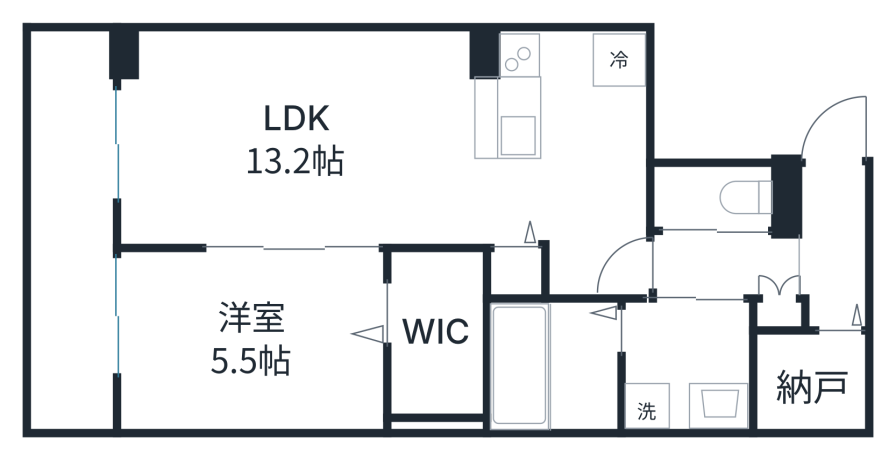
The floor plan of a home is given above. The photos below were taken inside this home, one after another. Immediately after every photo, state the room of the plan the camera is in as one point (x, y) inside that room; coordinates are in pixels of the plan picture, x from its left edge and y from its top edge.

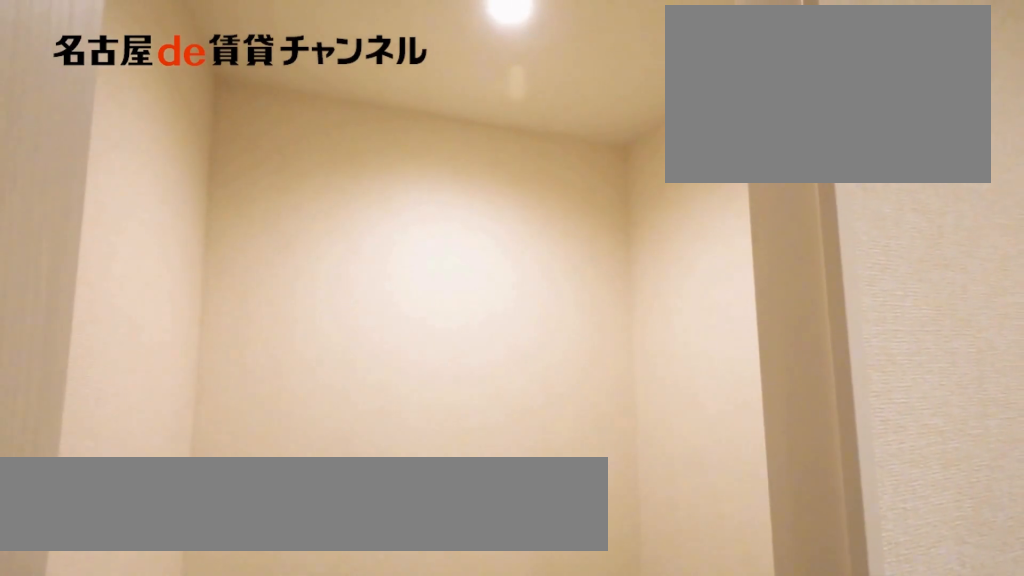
(808, 379)
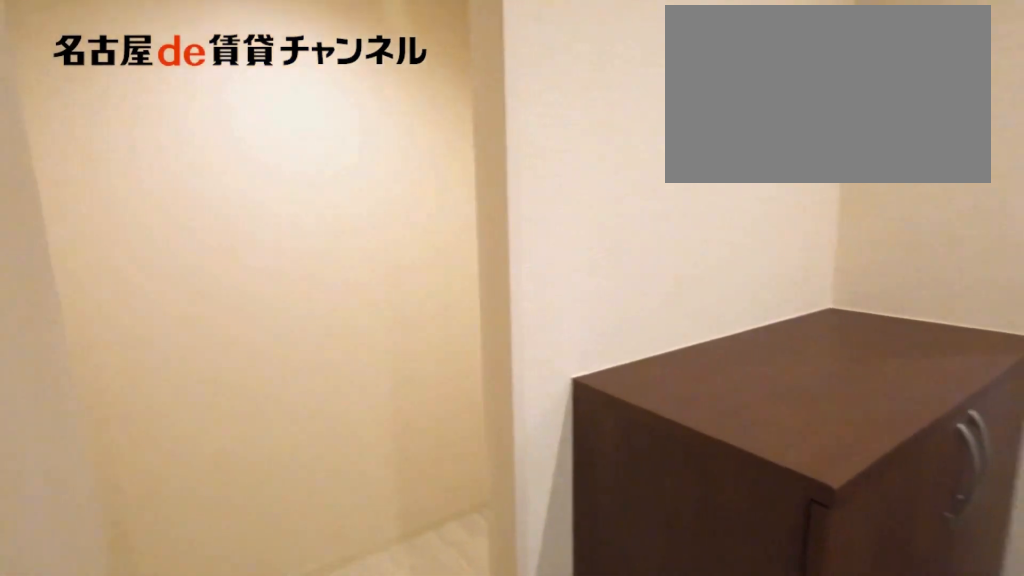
(808, 379)
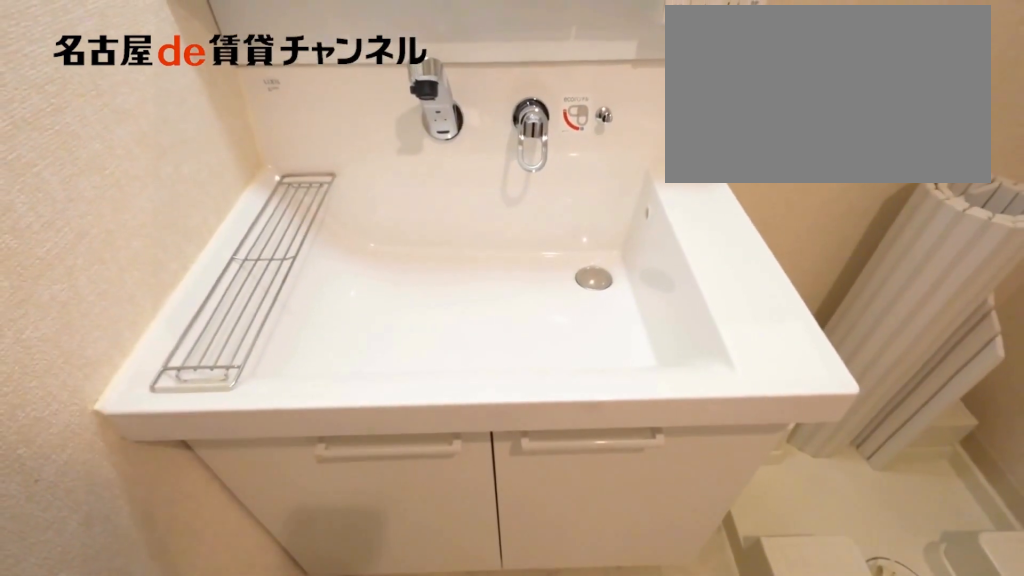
(685, 363)
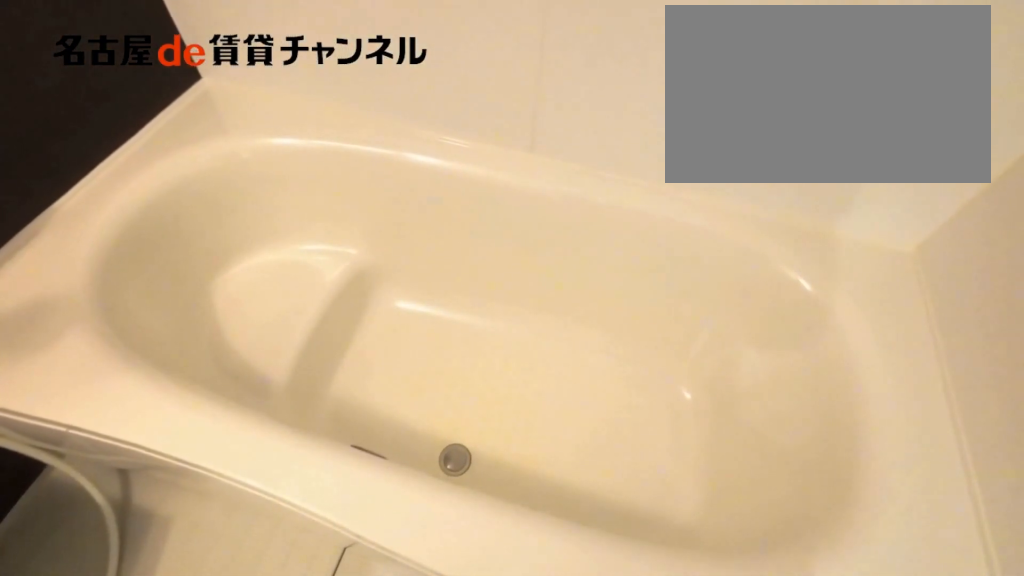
(551, 364)
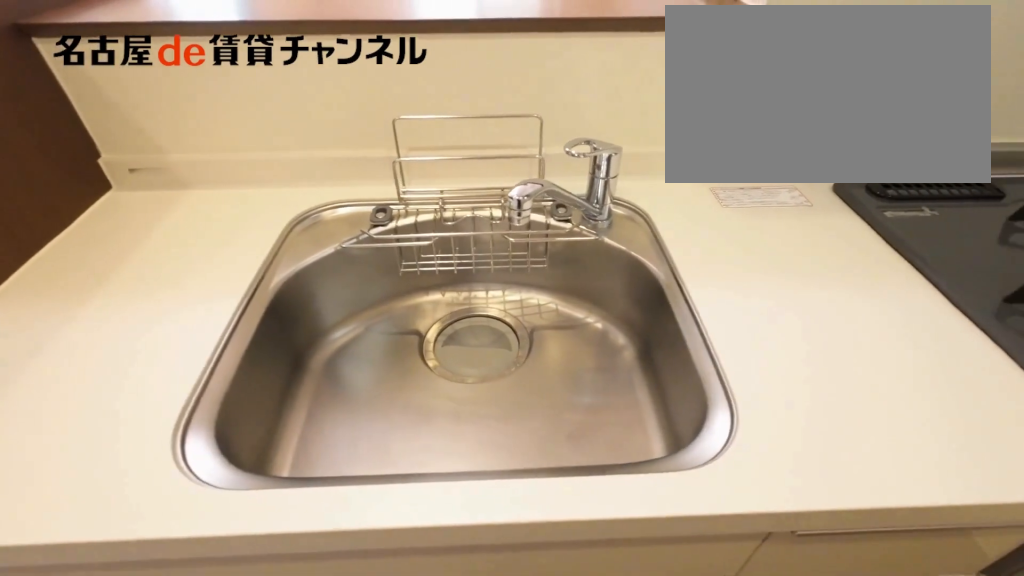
(511, 104)
